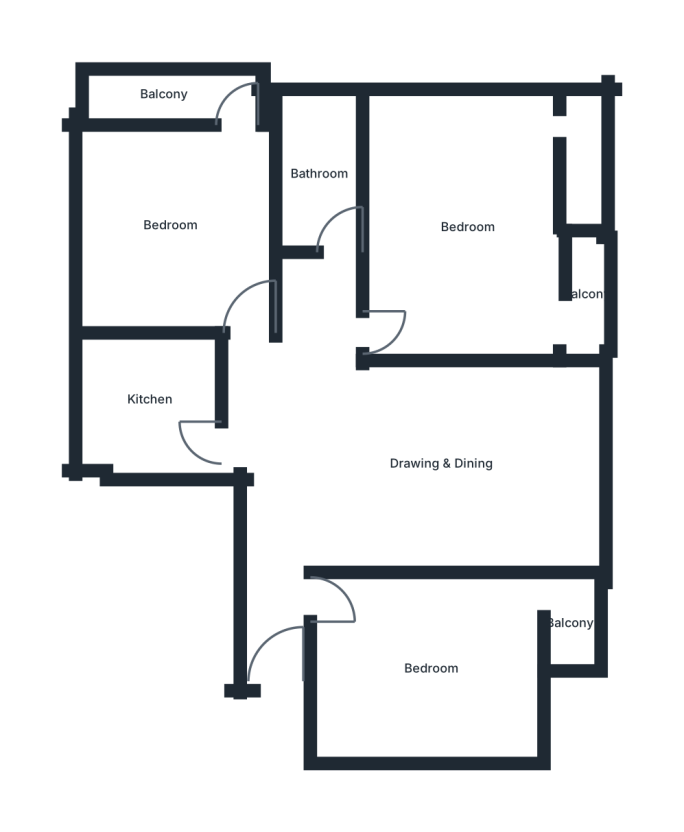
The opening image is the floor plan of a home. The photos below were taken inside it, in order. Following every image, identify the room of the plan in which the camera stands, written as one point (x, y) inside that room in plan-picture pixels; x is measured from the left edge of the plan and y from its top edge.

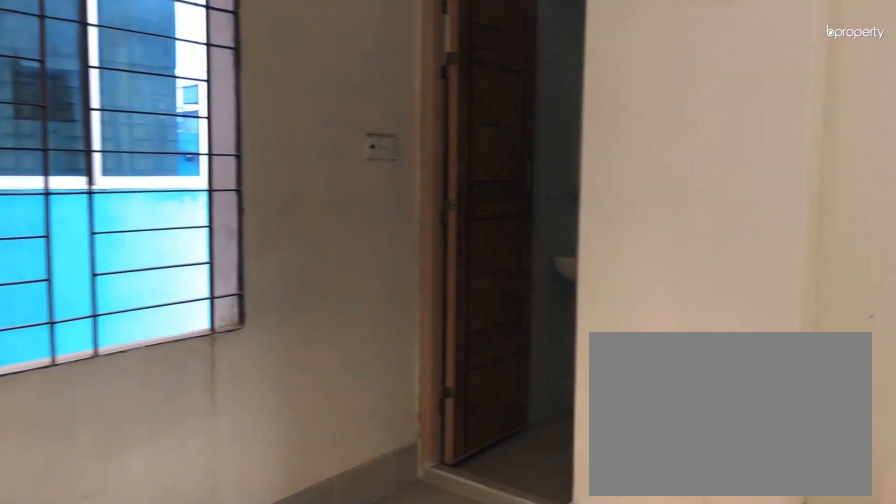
(468, 224)
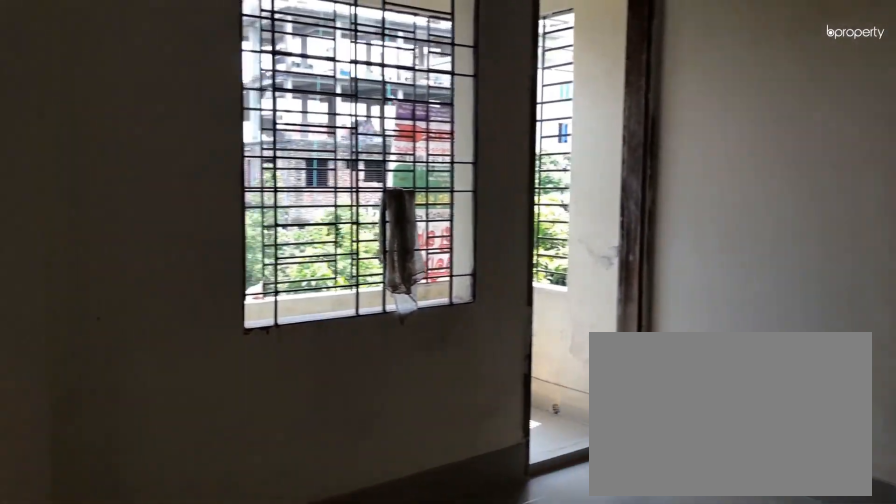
(468, 224)
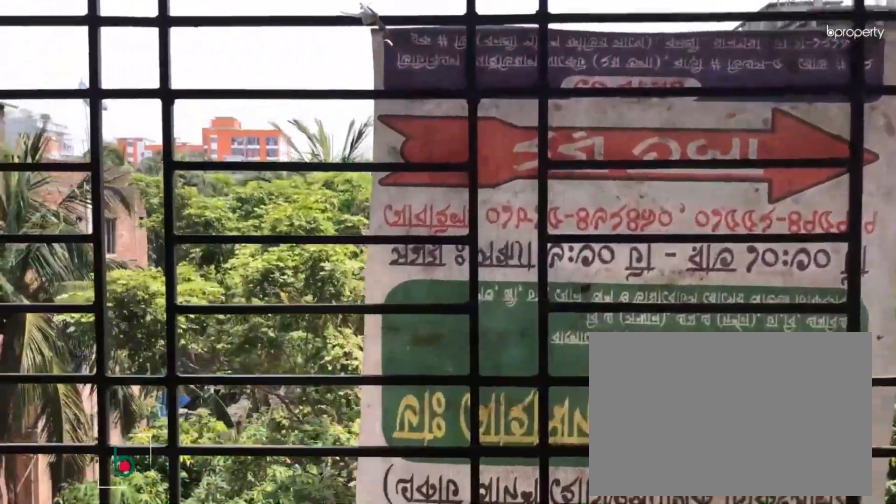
(584, 294)
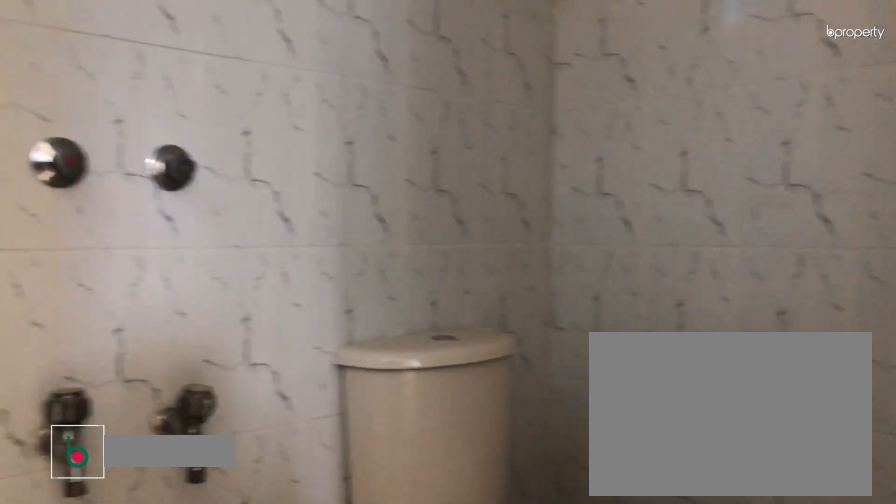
(580, 169)
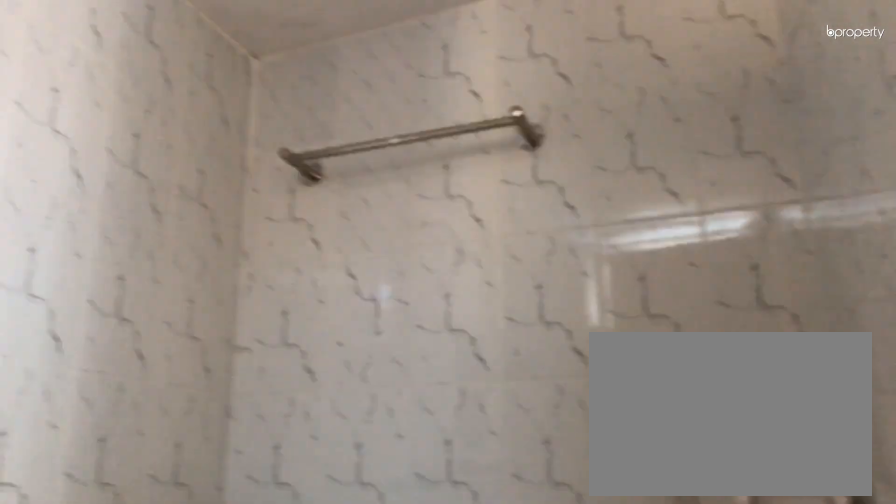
(580, 169)
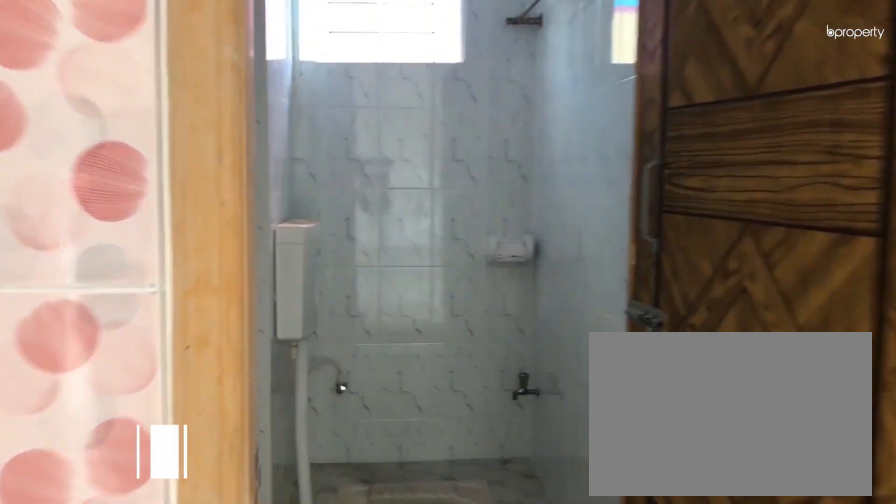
(336, 272)
